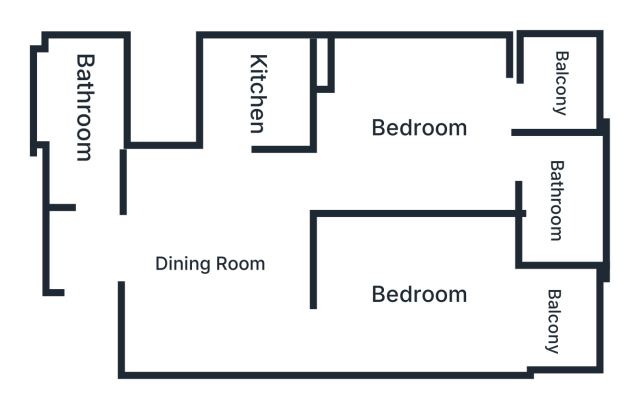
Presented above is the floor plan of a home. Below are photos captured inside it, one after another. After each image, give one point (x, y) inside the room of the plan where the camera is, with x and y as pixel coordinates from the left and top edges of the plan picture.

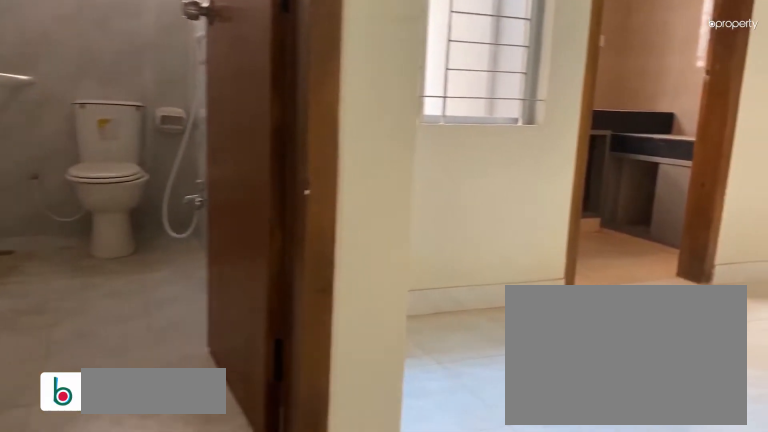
(113, 254)
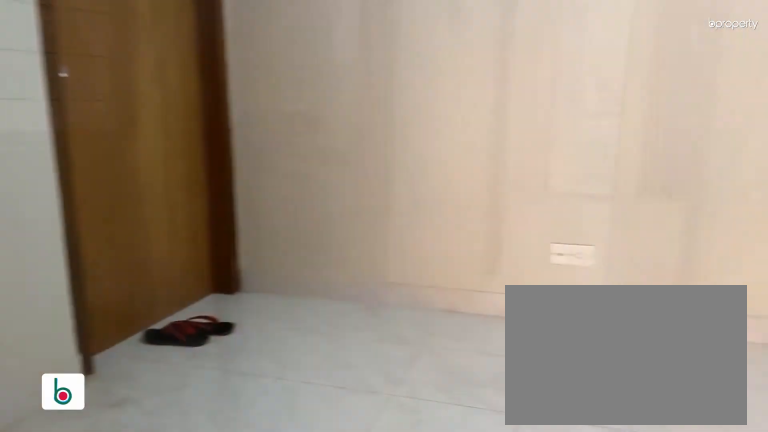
(207, 263)
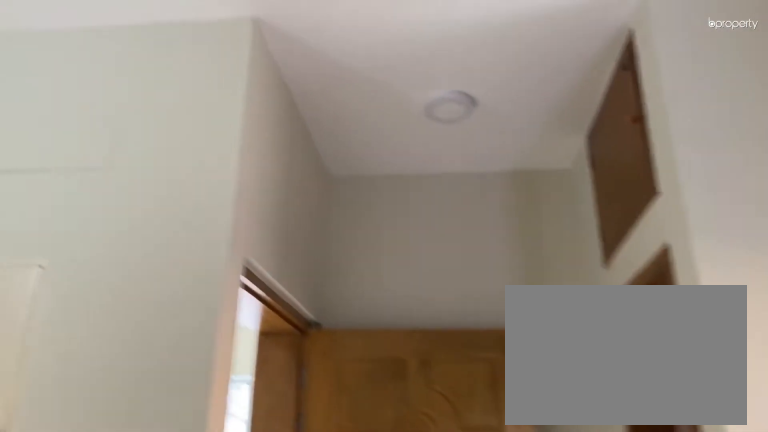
(207, 263)
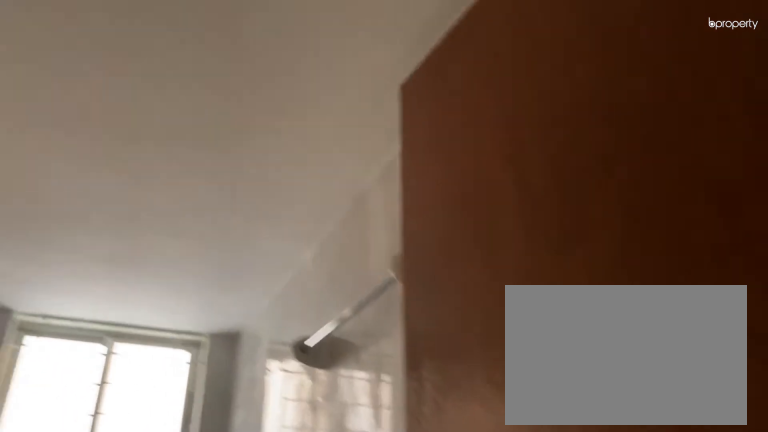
(93, 121)
